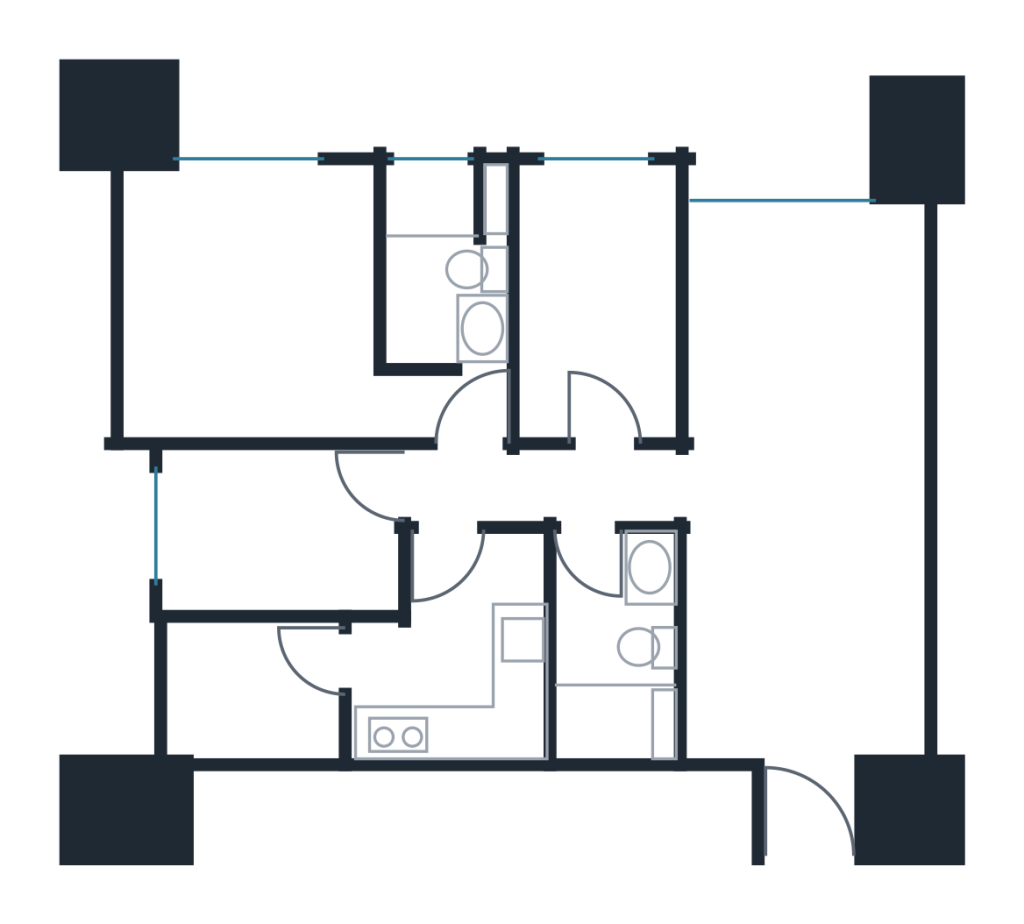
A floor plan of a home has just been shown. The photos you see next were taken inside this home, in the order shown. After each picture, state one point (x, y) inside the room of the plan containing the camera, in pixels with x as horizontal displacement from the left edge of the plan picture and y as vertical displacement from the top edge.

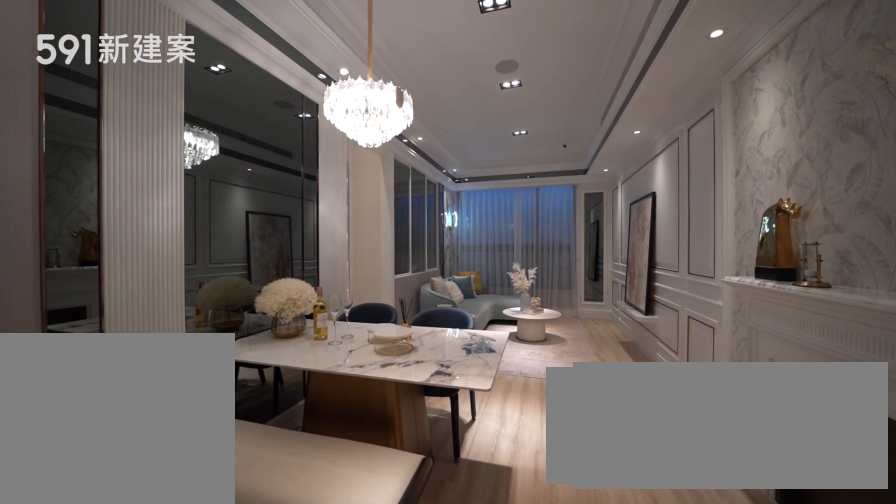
(804, 639)
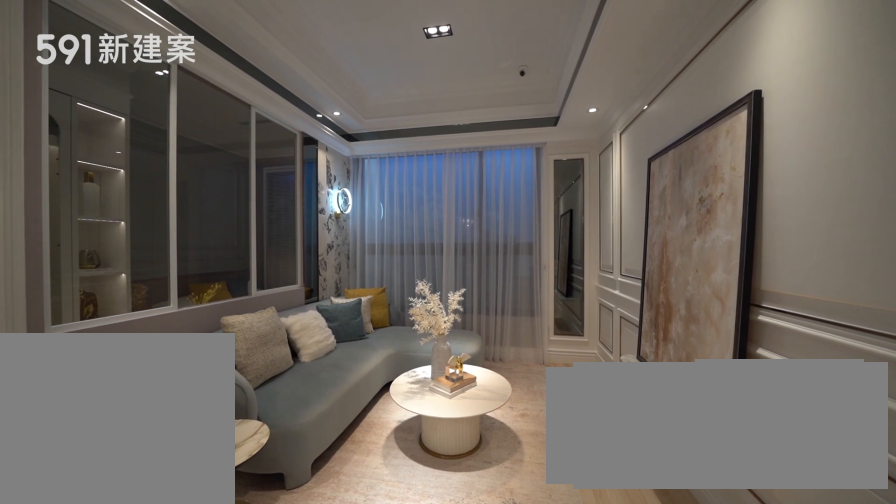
(804, 331)
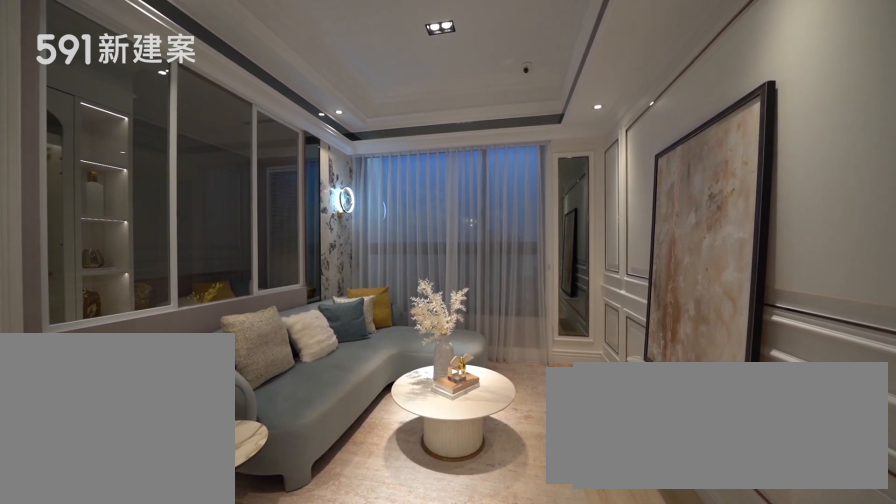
(804, 331)
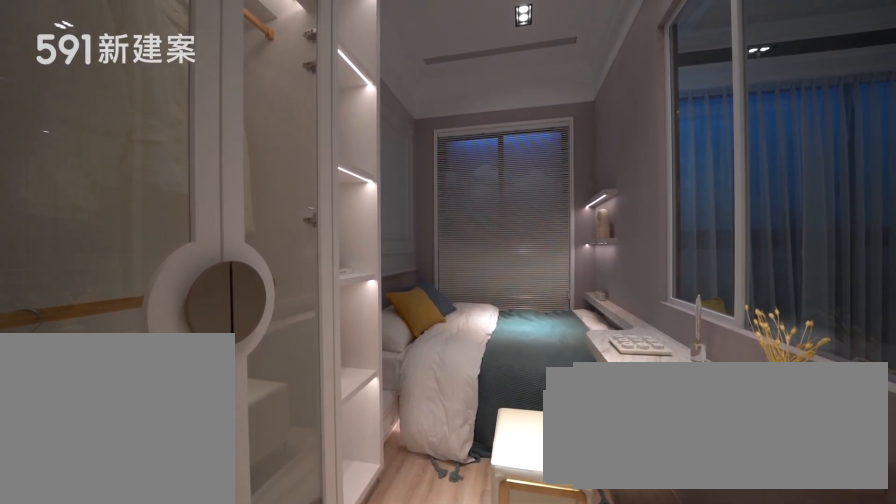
(595, 298)
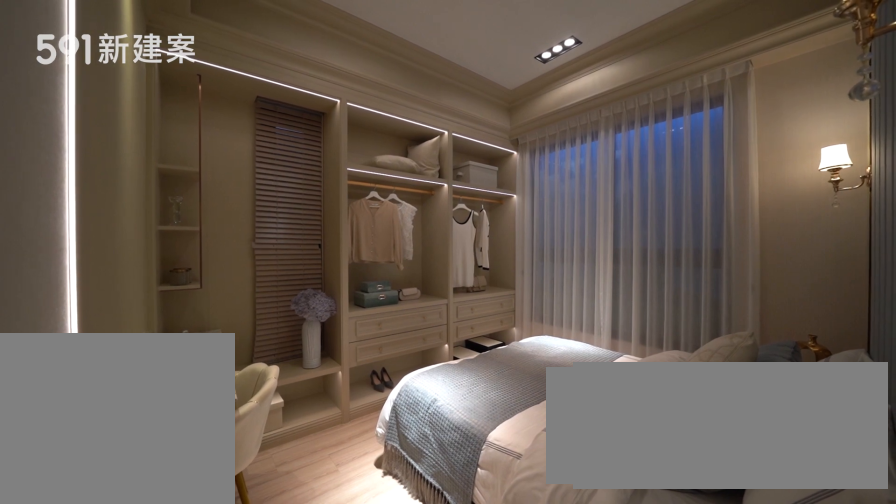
(271, 311)
